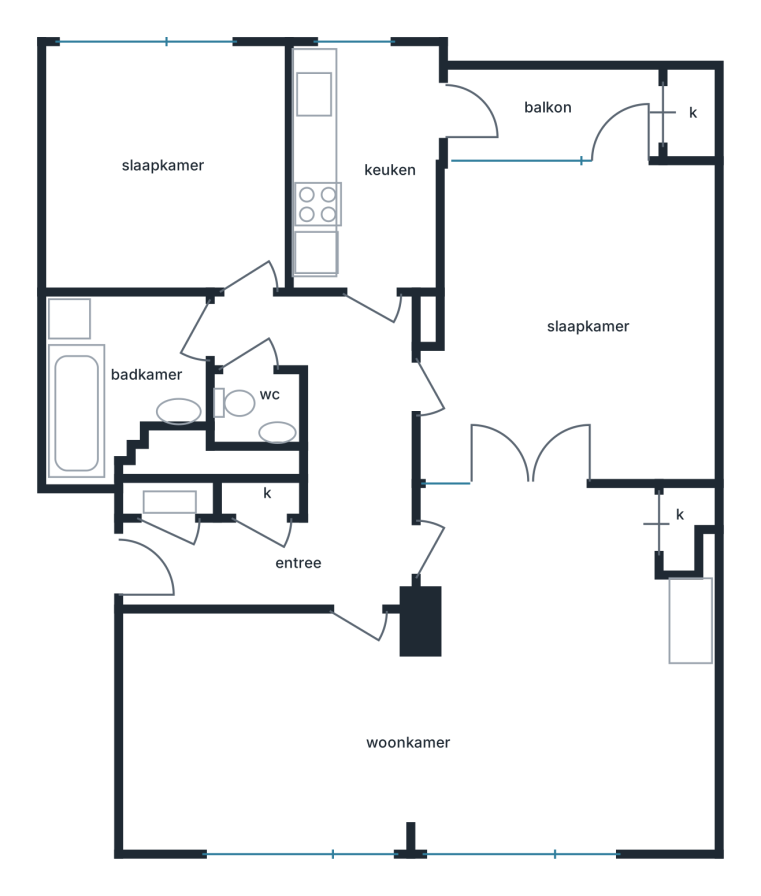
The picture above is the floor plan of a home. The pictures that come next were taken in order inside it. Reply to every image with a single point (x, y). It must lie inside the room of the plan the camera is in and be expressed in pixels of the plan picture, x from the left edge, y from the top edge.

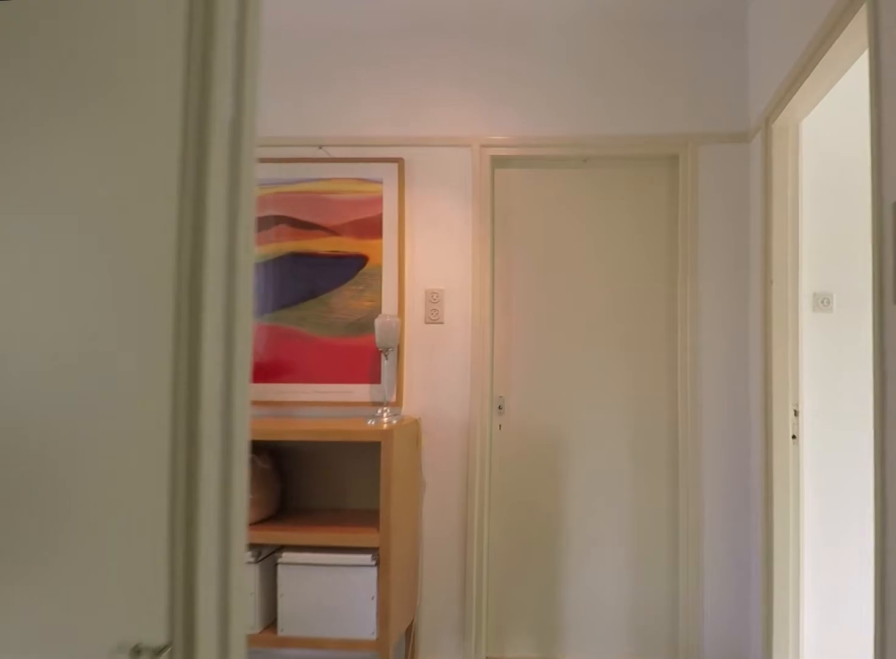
(317, 464)
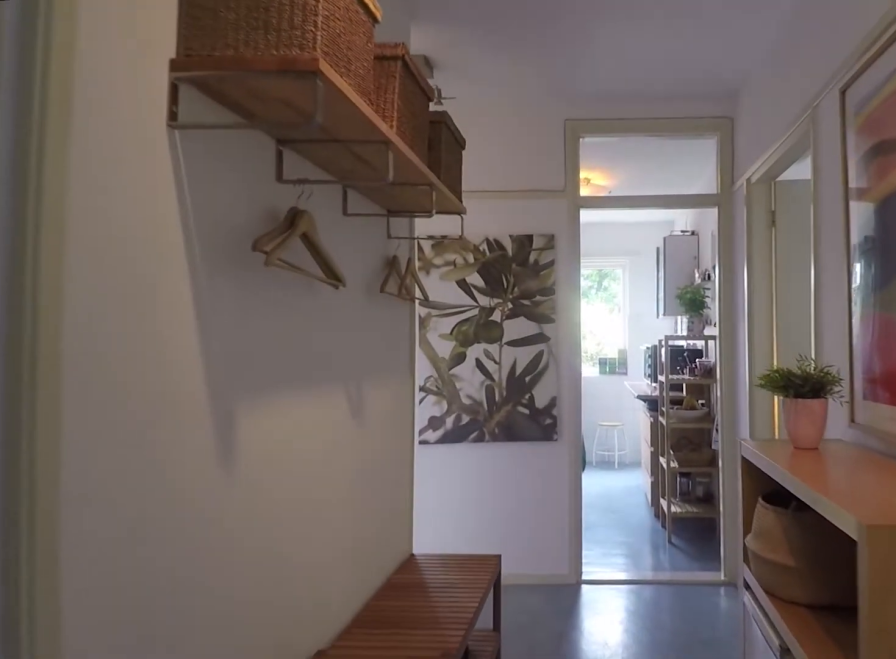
(313, 464)
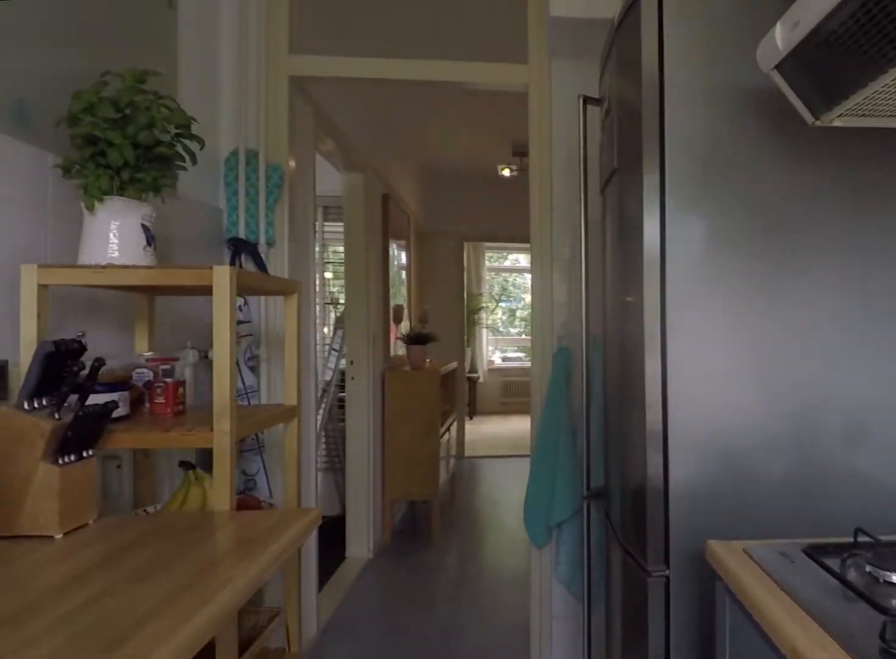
(319, 154)
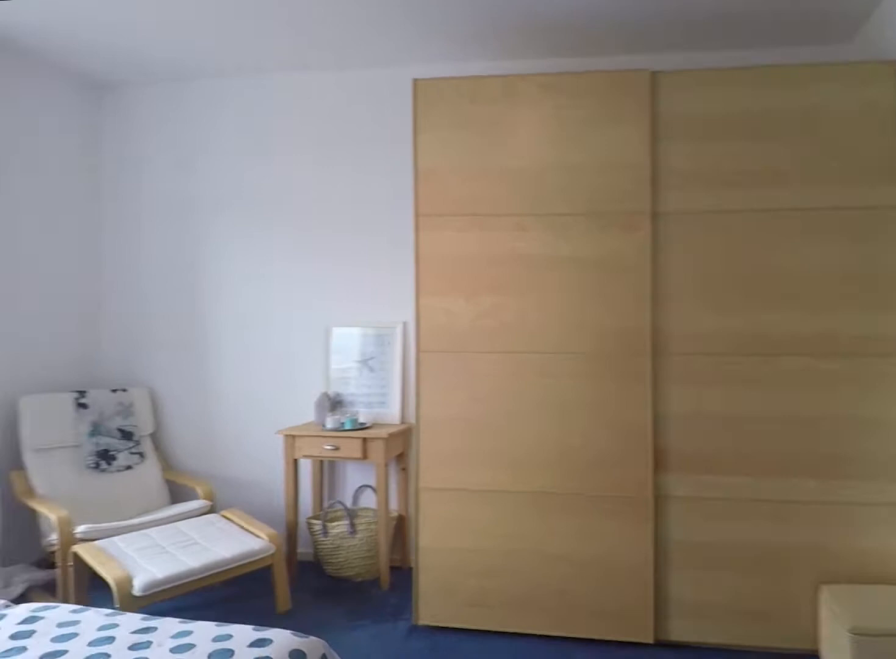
(572, 326)
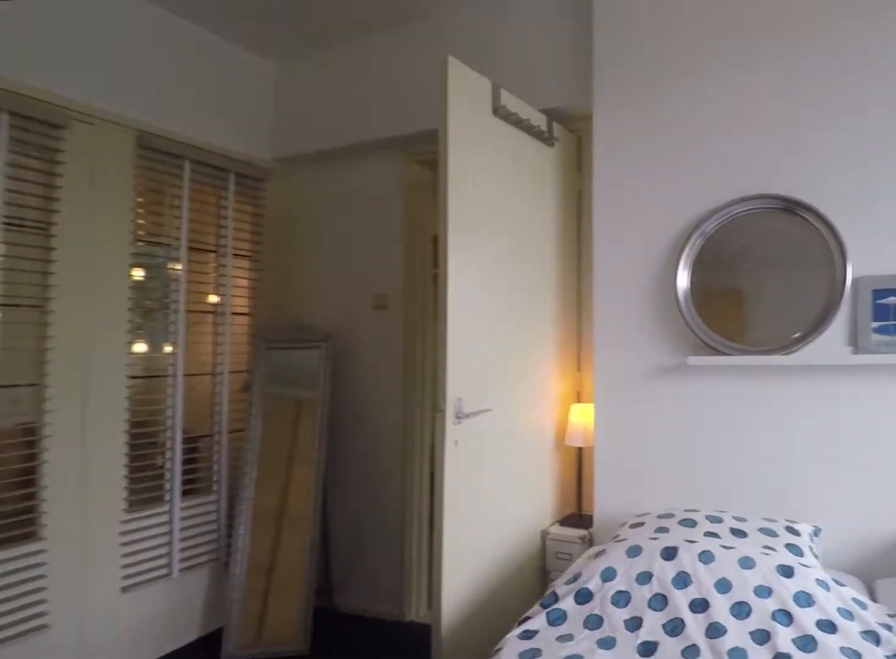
(572, 326)
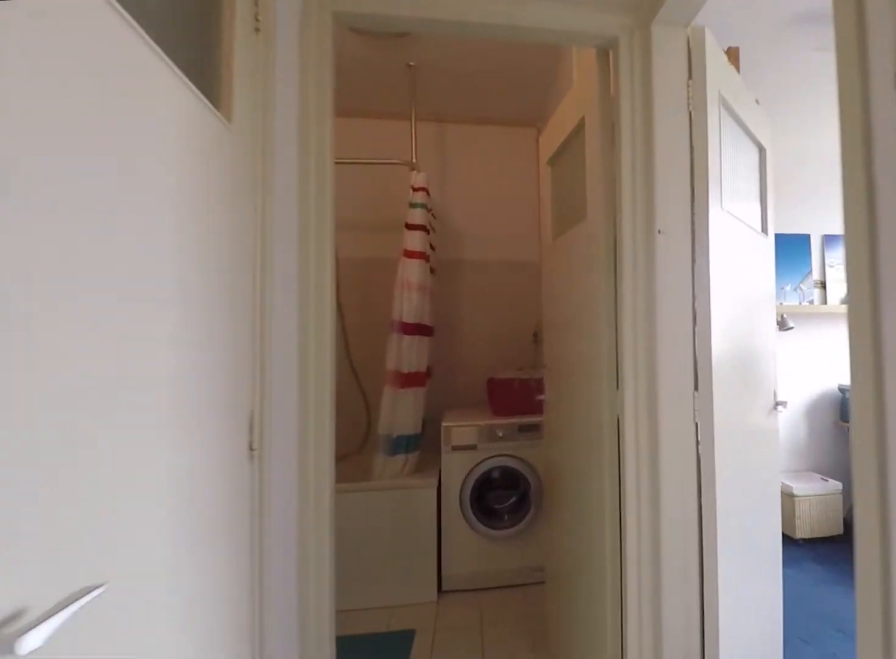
(328, 518)
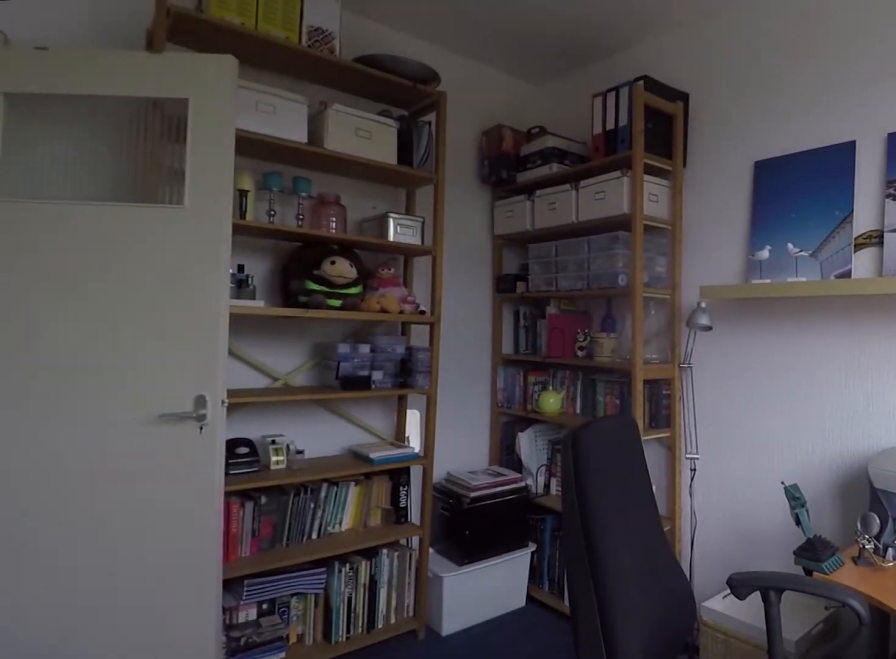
(169, 168)
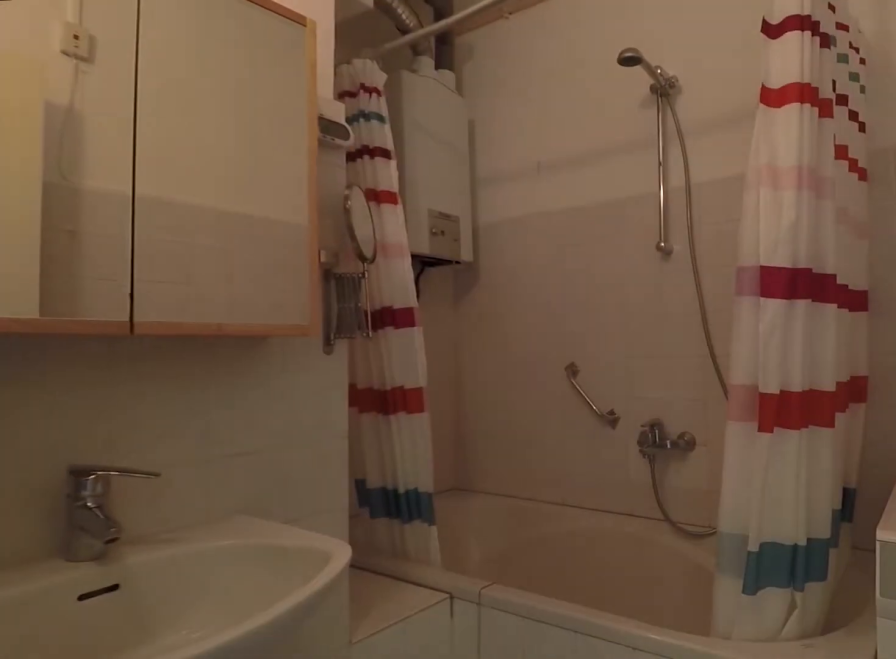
(80, 394)
